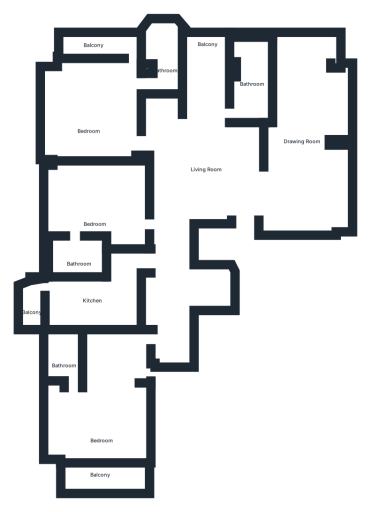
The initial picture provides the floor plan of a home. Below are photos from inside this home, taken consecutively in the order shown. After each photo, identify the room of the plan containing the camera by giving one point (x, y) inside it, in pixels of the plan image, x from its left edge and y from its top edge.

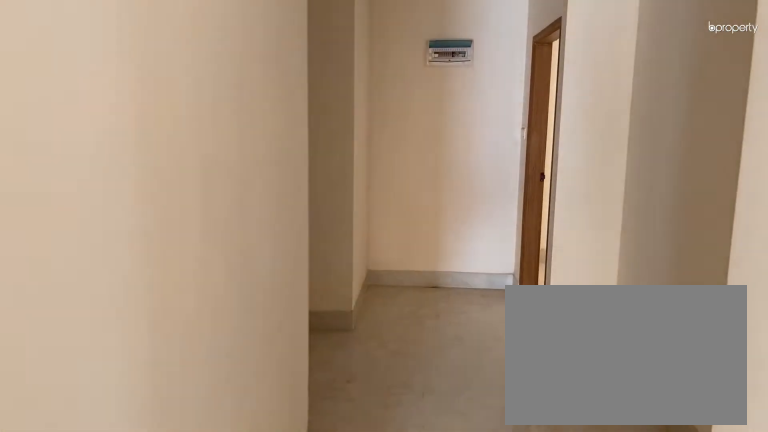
(209, 168)
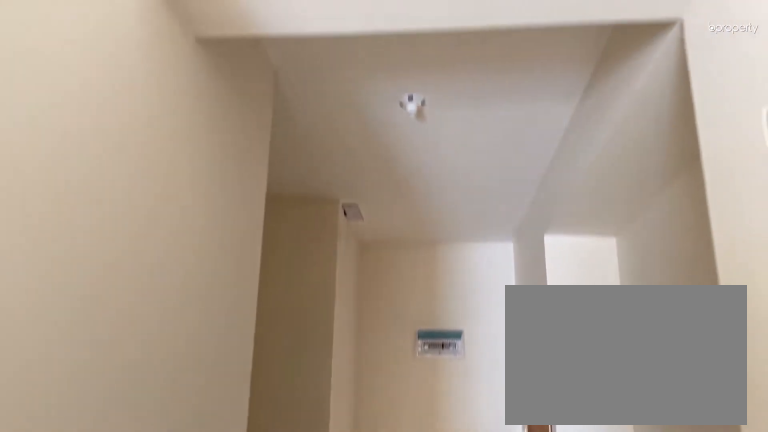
(209, 168)
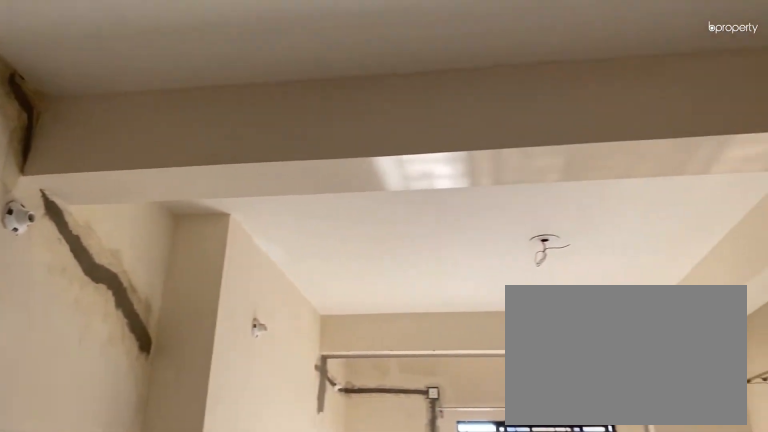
(301, 137)
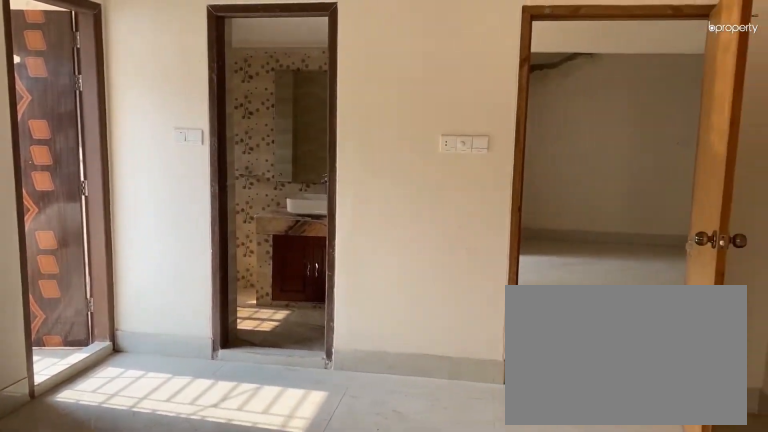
(92, 121)
